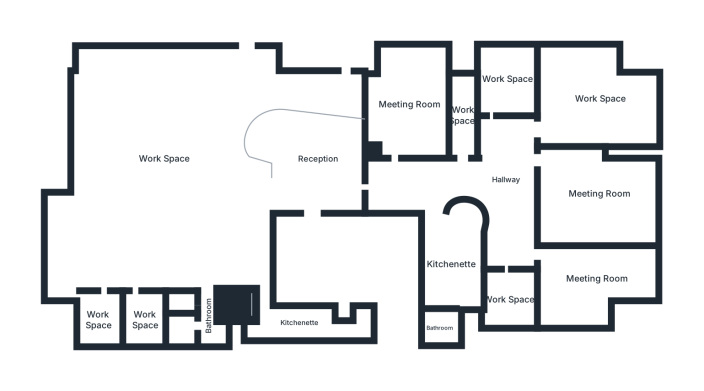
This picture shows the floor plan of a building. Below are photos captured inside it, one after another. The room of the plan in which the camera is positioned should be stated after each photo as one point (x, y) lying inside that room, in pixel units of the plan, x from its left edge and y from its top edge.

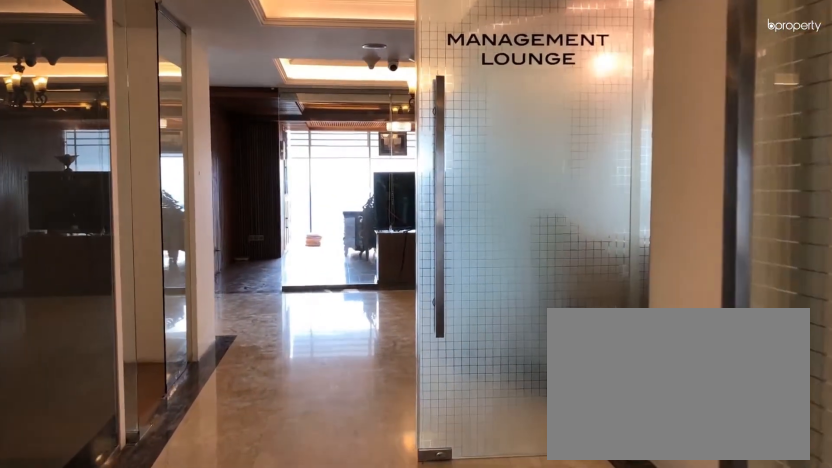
(395, 183)
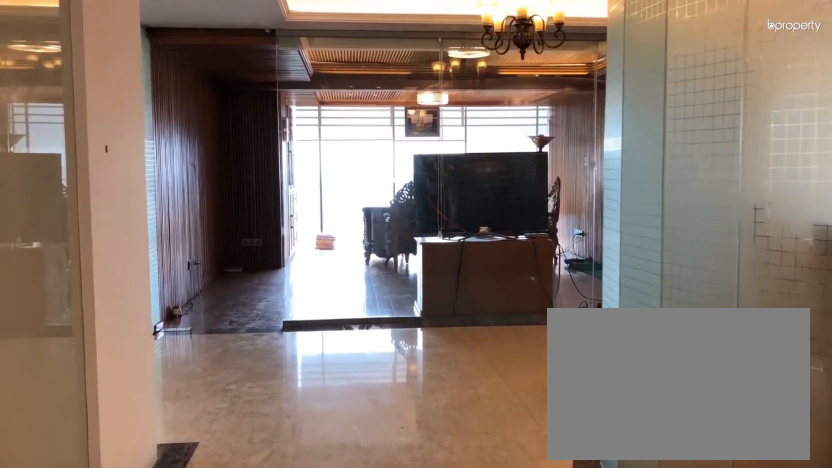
(395, 183)
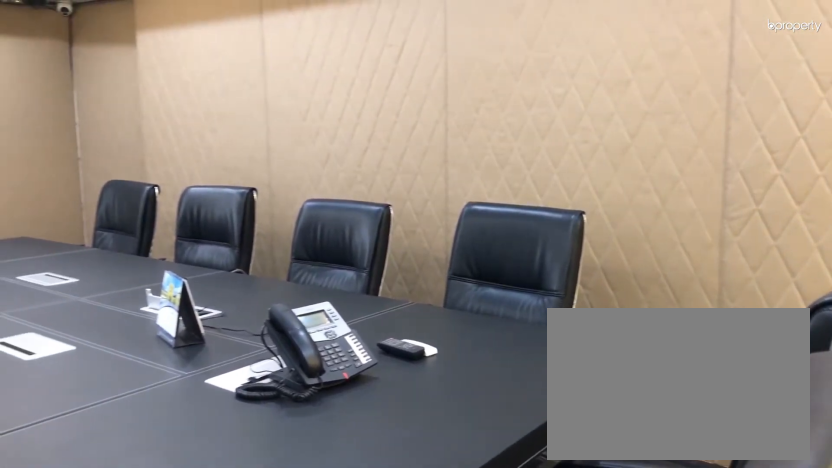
(411, 104)
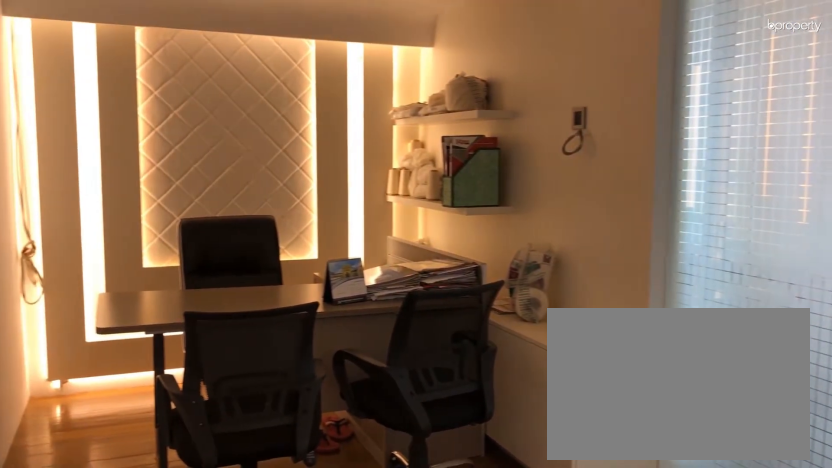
(463, 116)
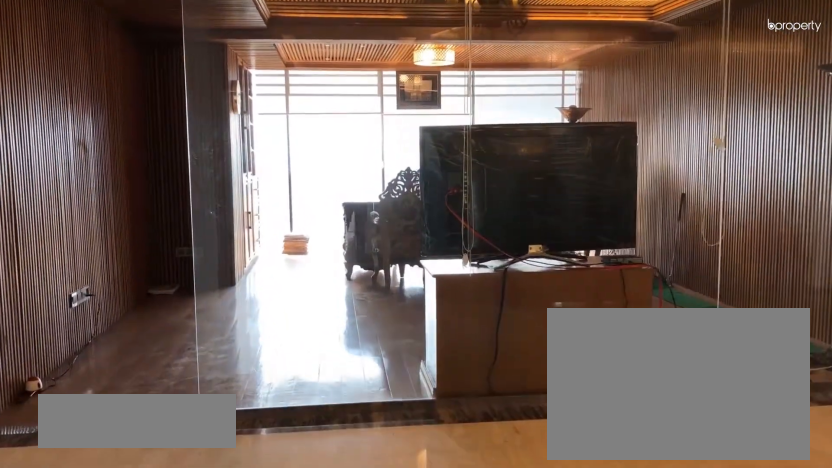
(505, 179)
